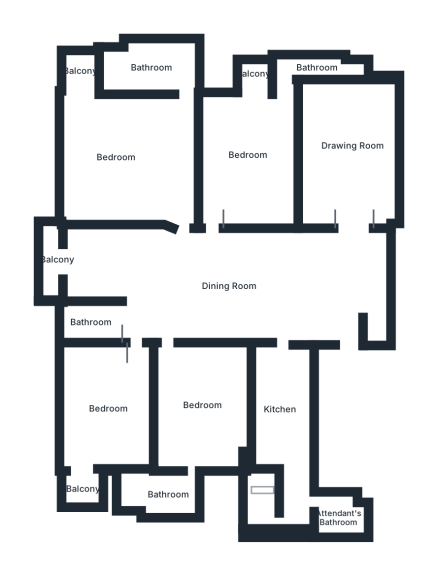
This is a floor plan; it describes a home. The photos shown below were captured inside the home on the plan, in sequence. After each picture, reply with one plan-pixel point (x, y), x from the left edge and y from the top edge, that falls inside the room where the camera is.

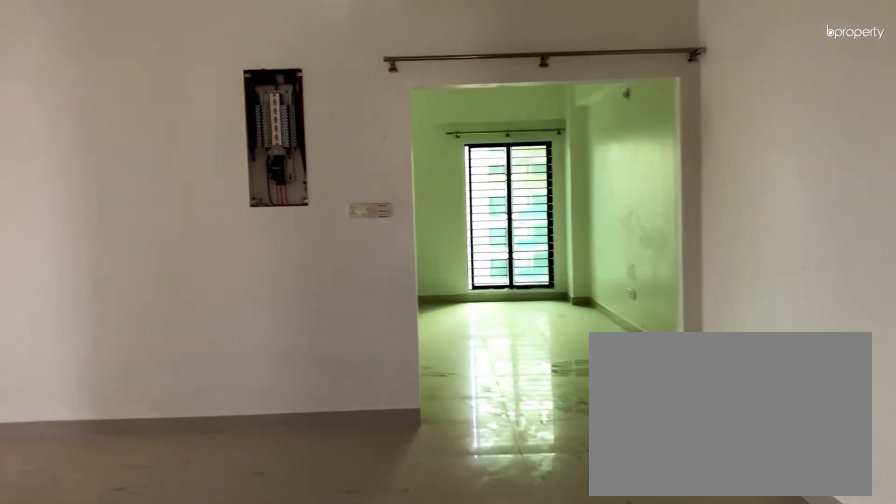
(334, 308)
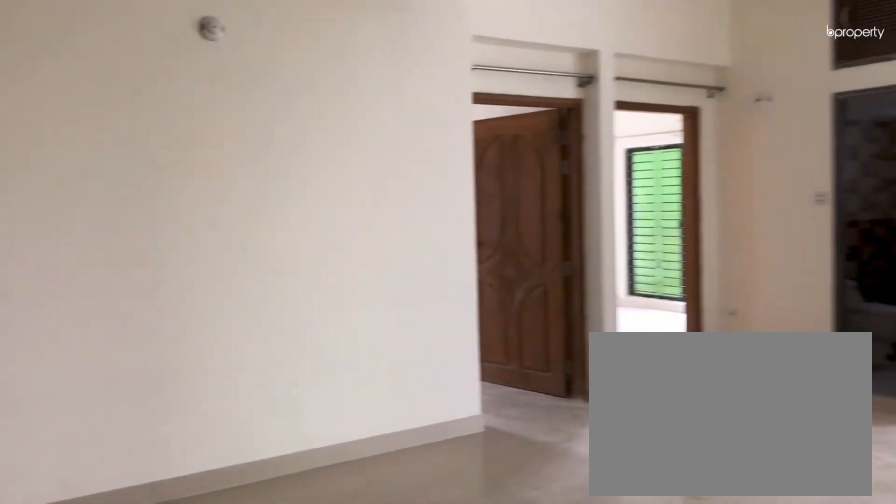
(220, 286)
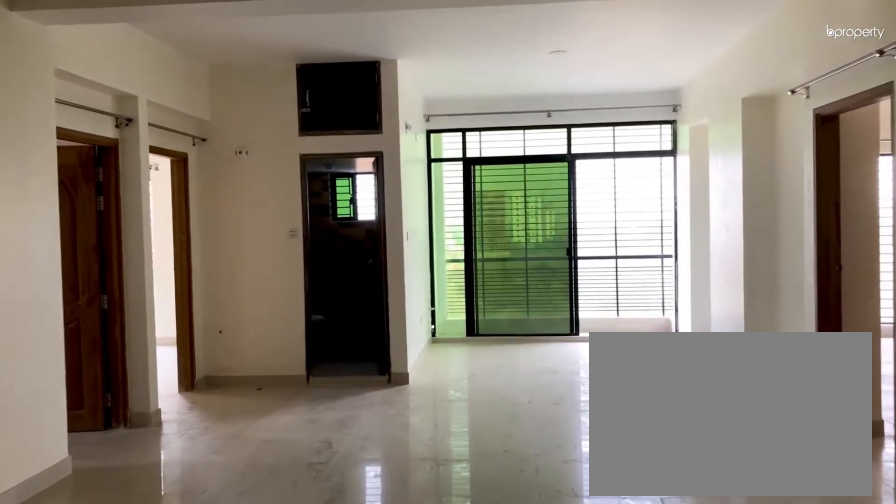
(220, 286)
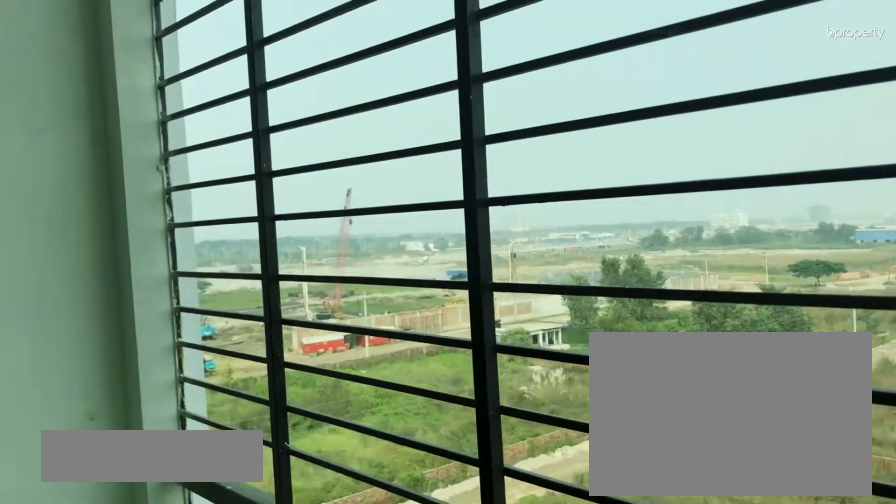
(52, 266)
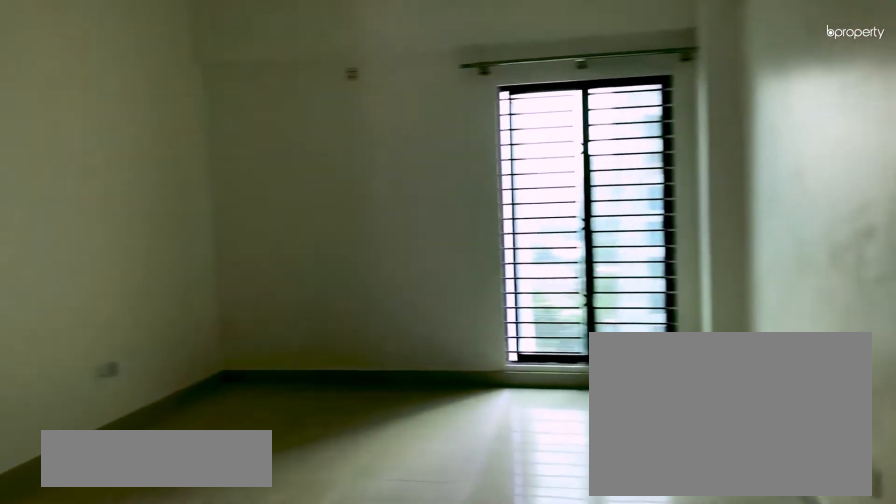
(349, 147)
